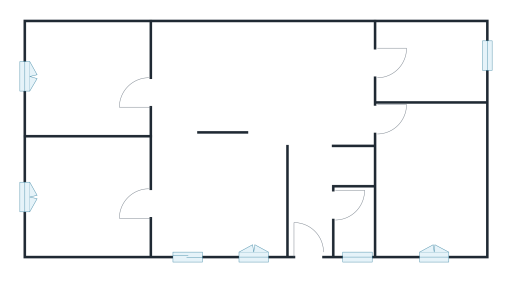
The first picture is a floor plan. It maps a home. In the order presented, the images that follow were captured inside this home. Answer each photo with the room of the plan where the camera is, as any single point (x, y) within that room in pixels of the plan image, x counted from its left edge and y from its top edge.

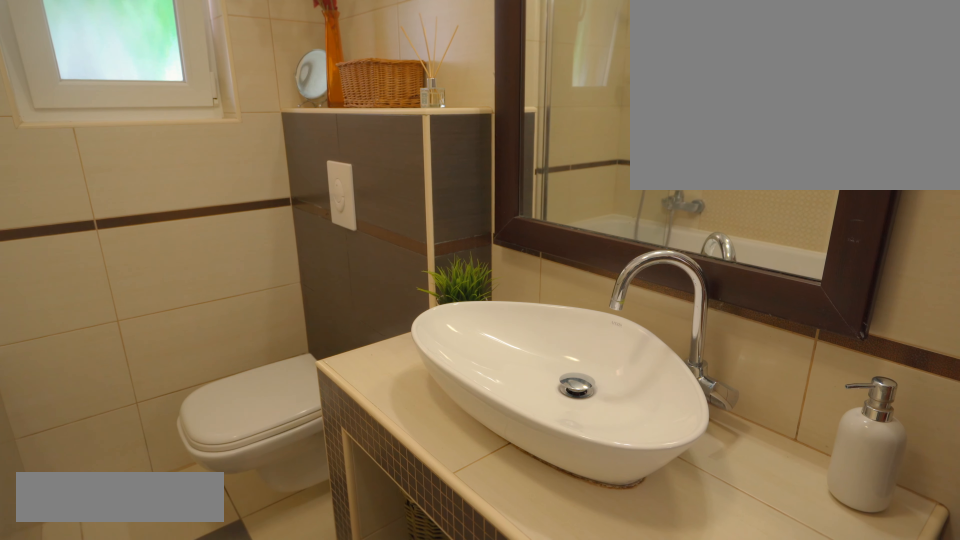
(430, 61)
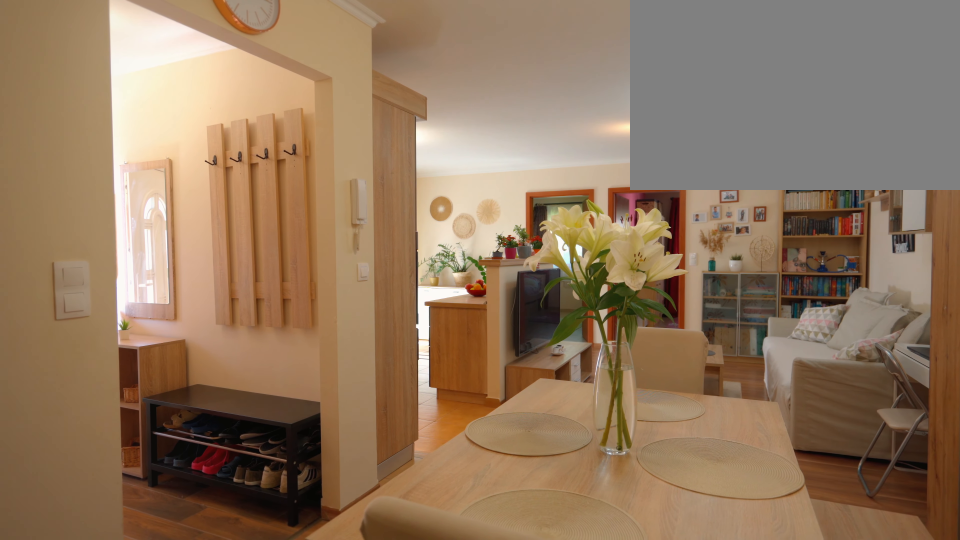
(282, 79)
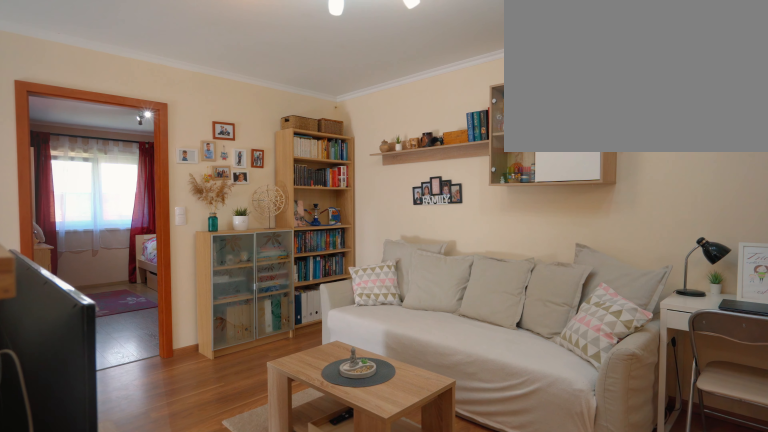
(227, 76)
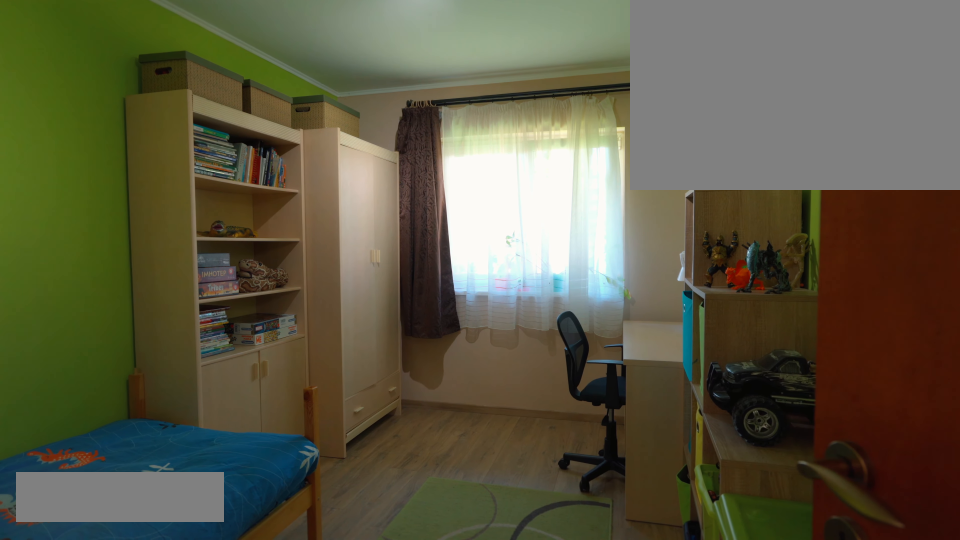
(87, 189)
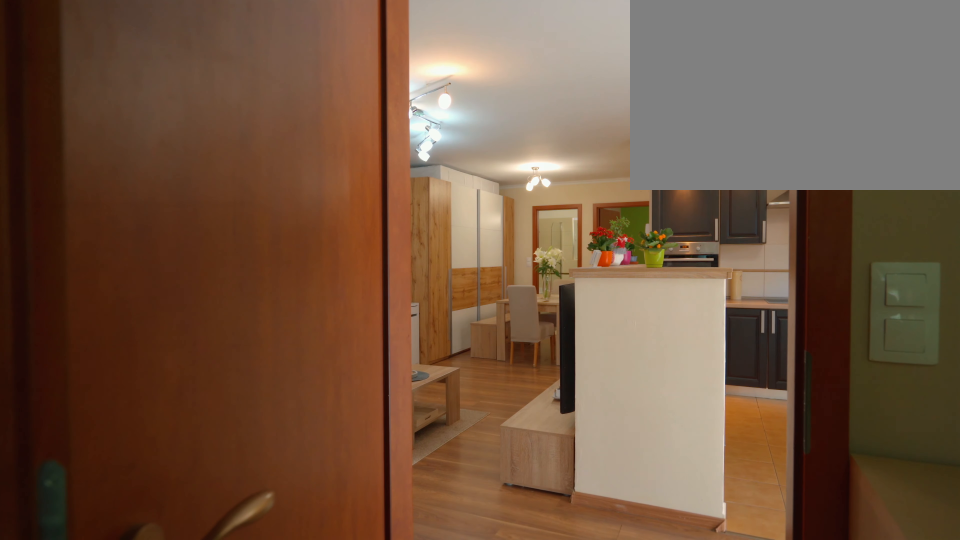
(87, 189)
